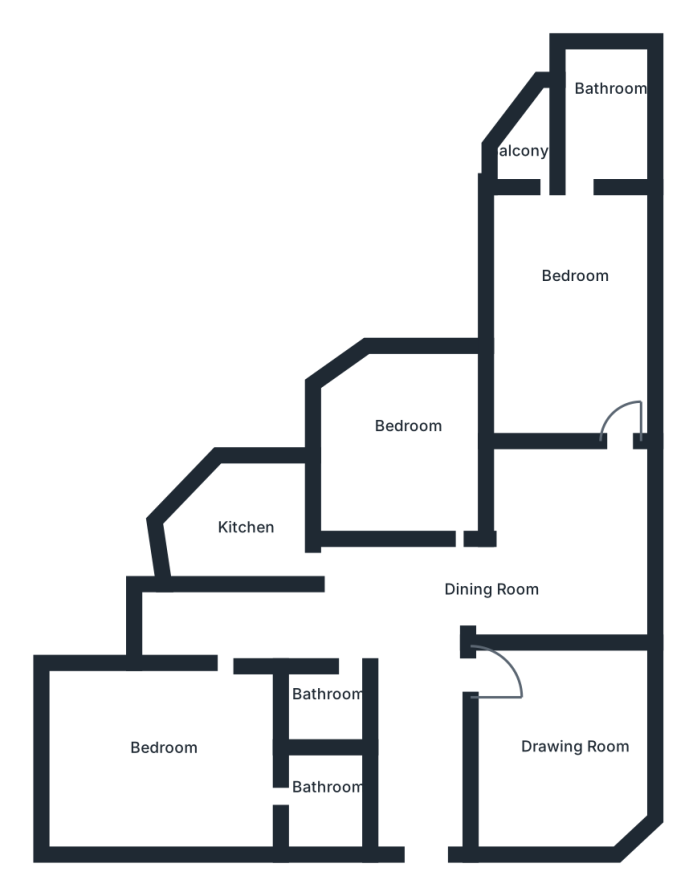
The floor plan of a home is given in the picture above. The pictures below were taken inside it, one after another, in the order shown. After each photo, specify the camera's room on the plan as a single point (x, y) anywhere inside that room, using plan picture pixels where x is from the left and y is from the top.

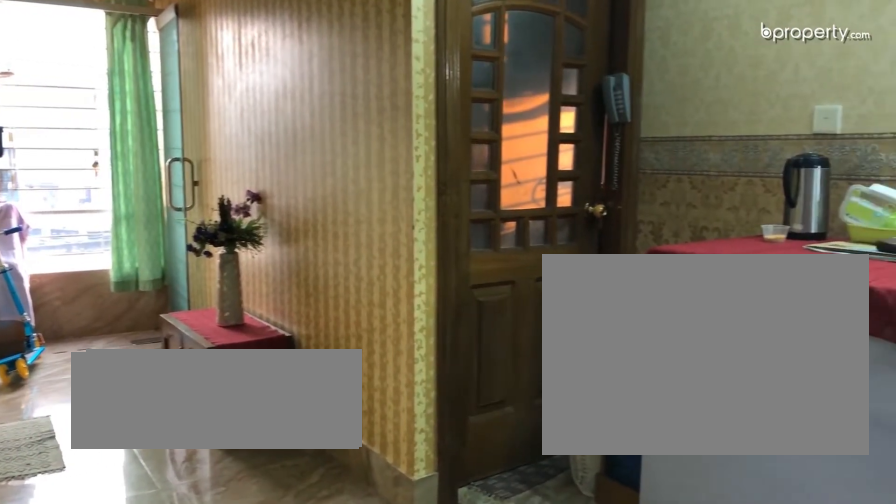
(402, 606)
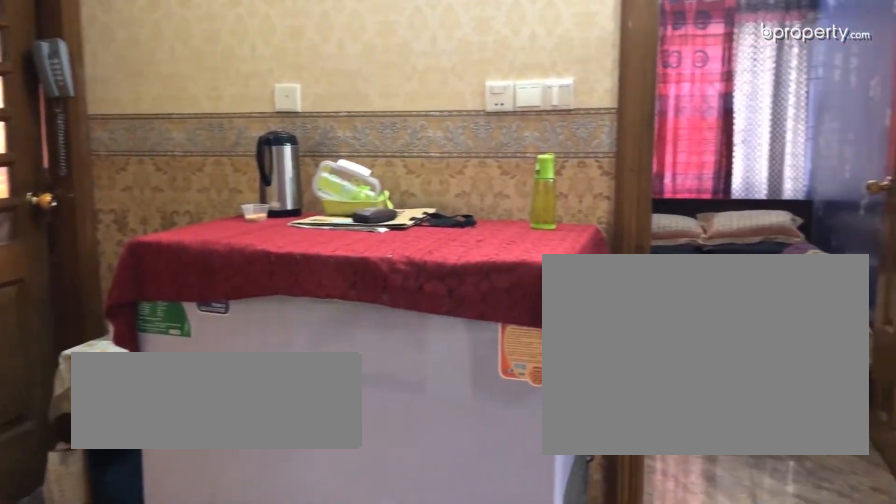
(402, 606)
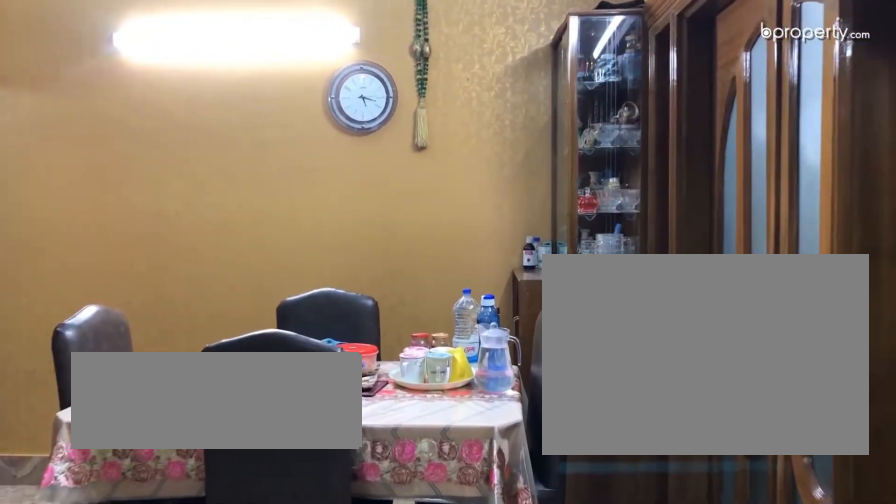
(572, 565)
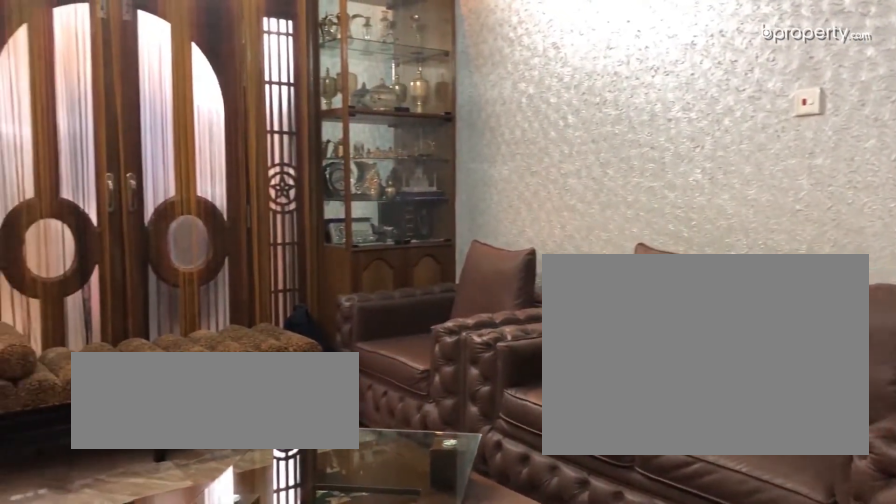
(573, 749)
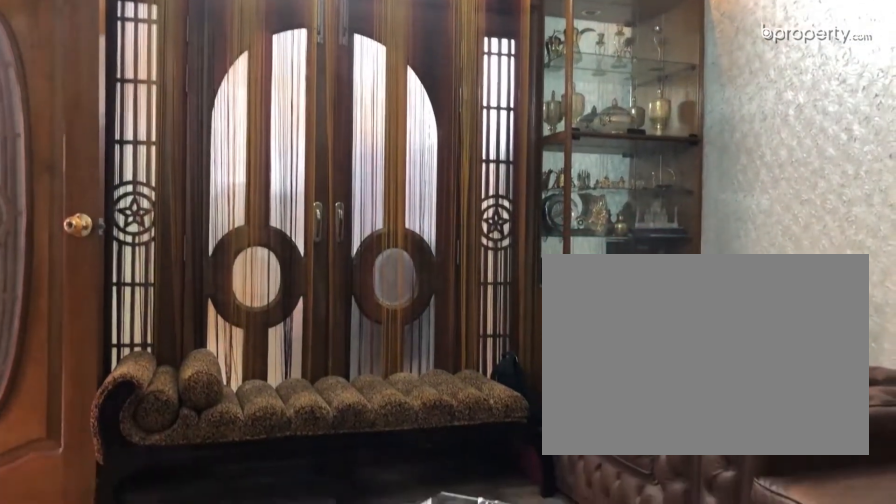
(568, 743)
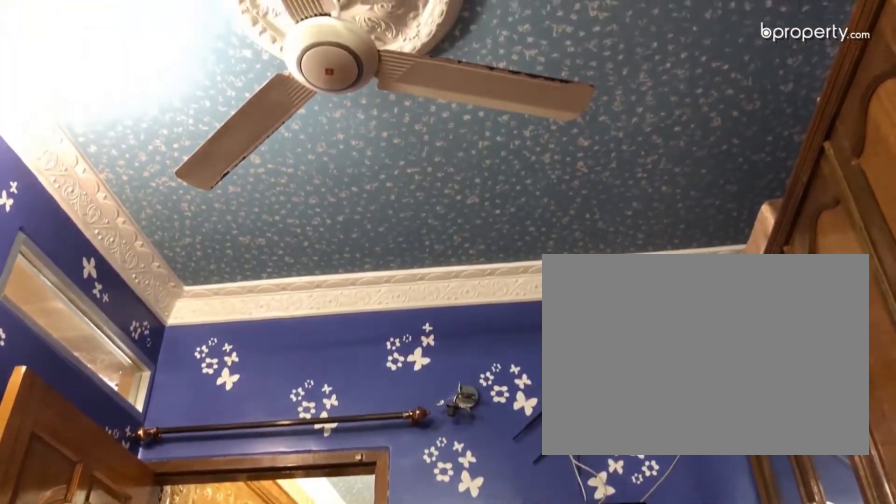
(414, 450)
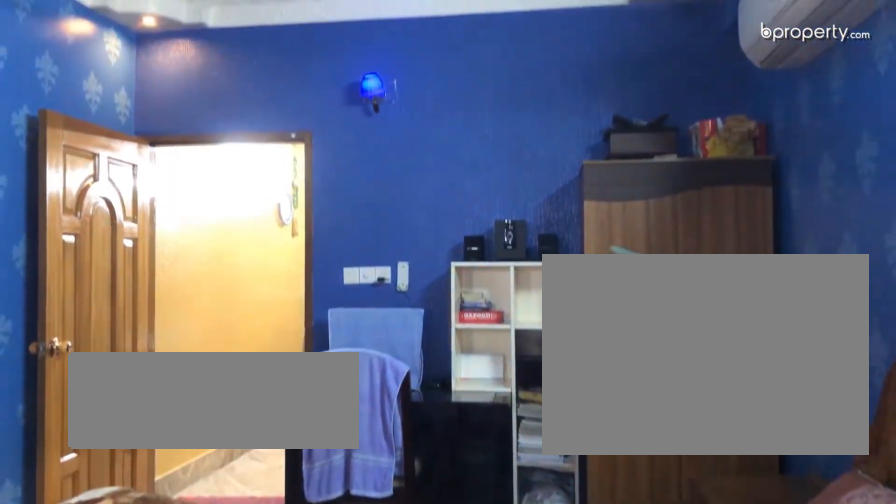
(592, 283)
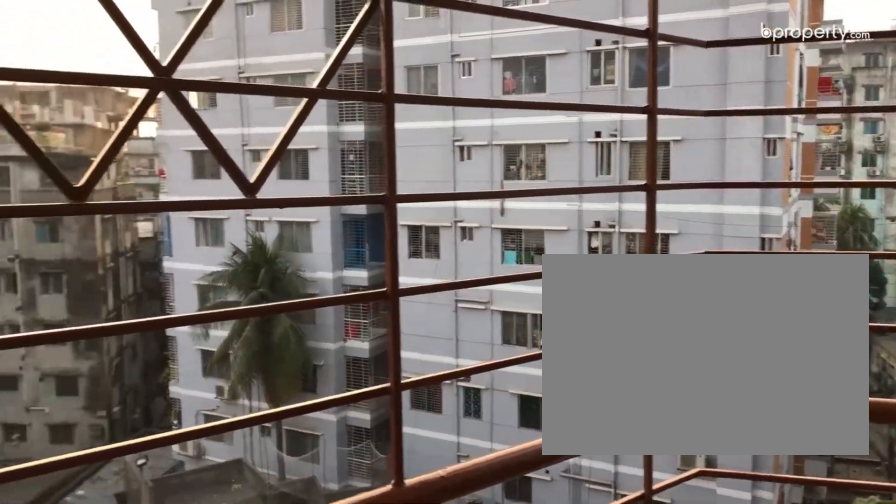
(536, 150)
